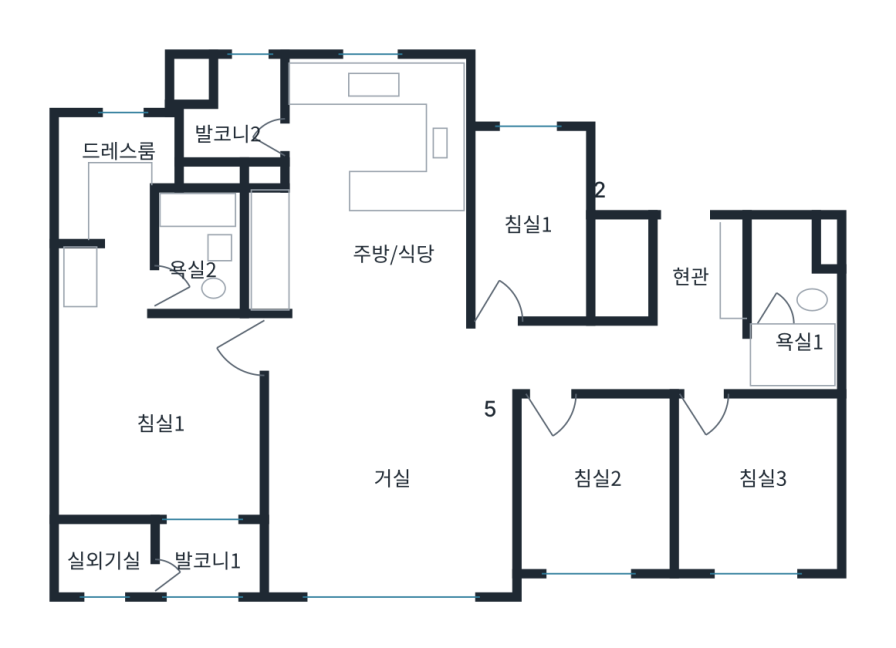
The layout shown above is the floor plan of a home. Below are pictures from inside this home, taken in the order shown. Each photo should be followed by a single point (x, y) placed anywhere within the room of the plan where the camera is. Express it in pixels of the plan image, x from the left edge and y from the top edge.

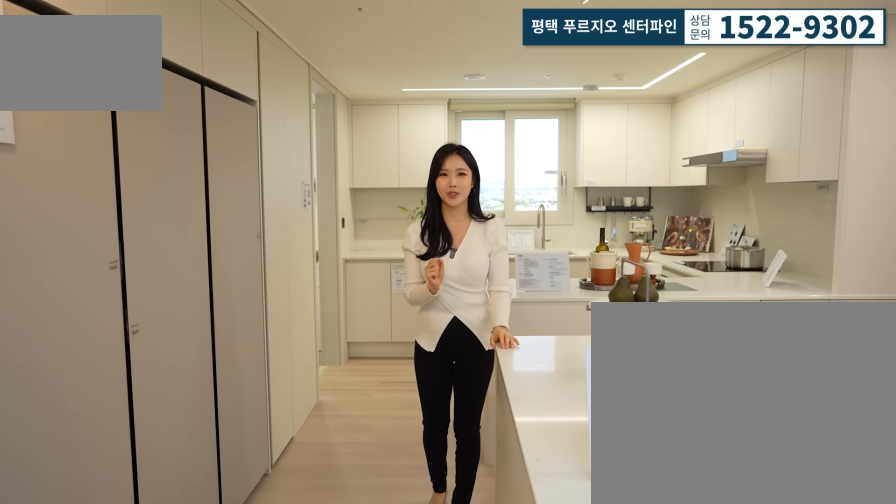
(384, 217)
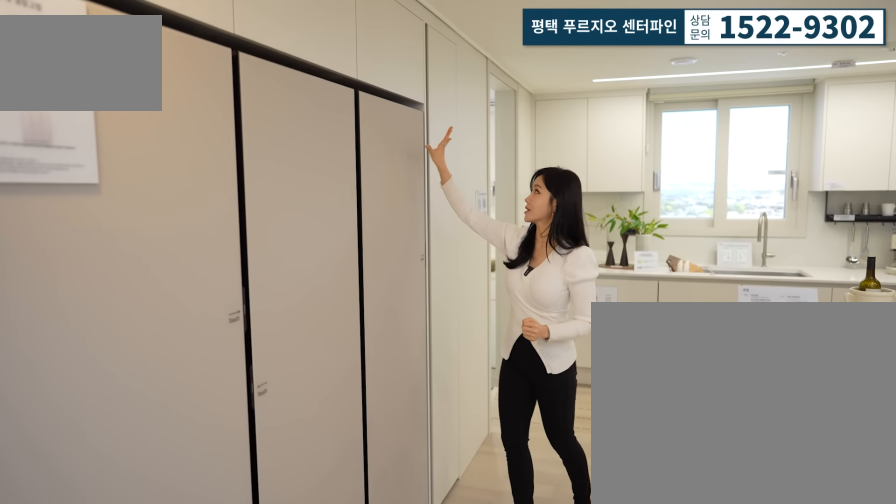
(384, 217)
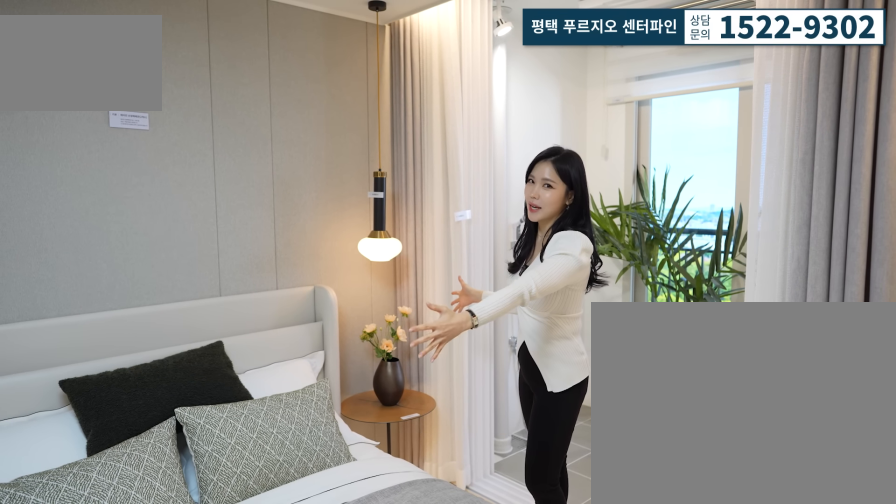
(161, 422)
